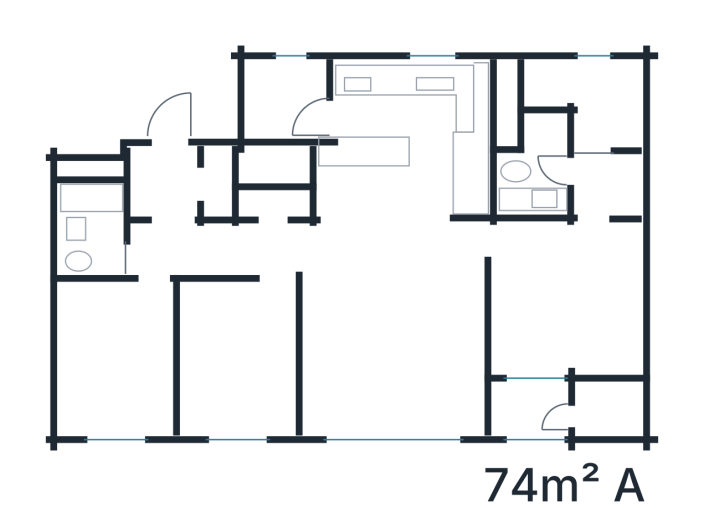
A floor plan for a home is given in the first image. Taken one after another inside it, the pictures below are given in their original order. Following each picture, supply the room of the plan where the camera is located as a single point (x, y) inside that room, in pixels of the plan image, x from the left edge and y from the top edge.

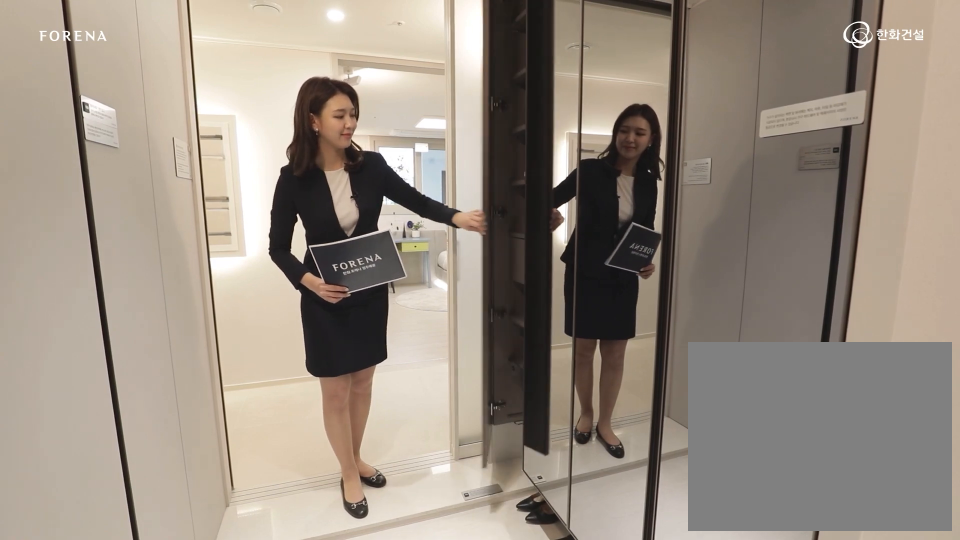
(172, 180)
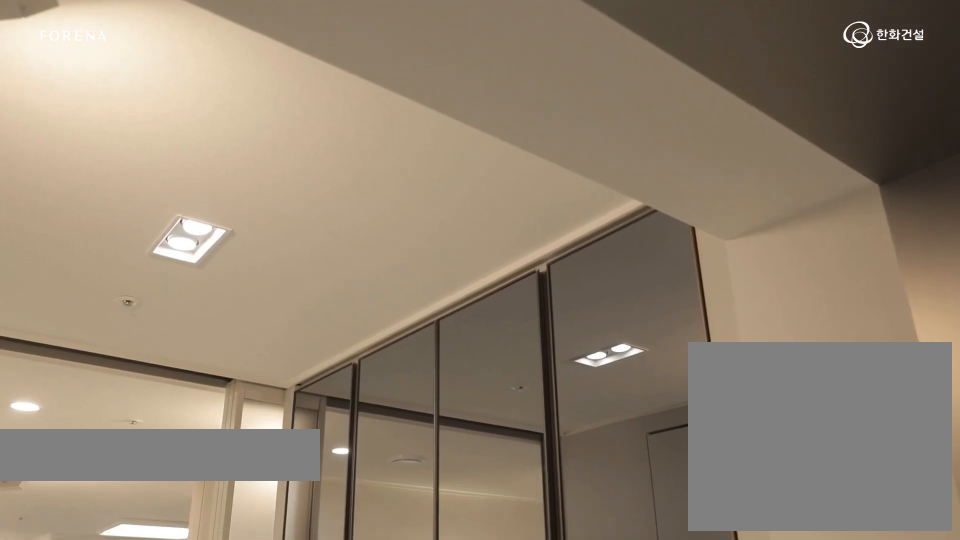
(172, 180)
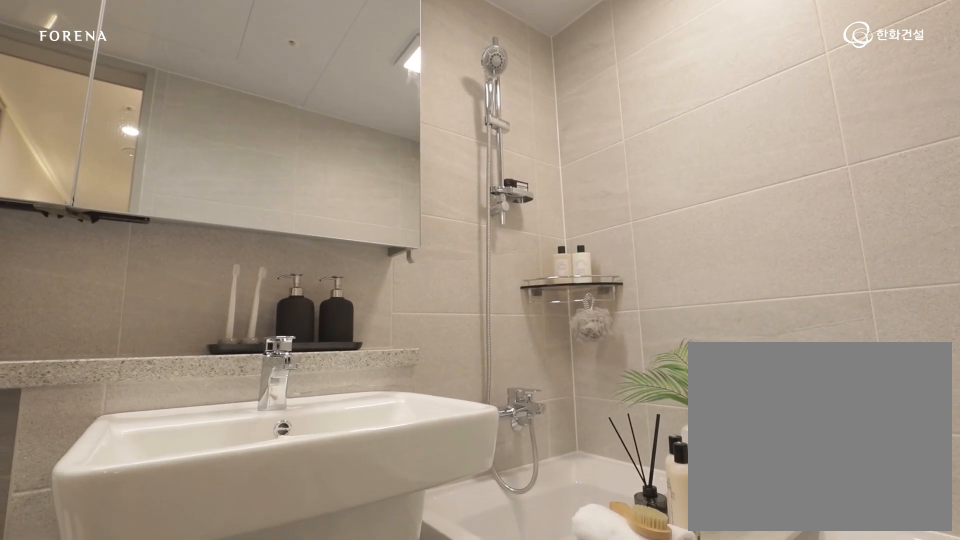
(118, 254)
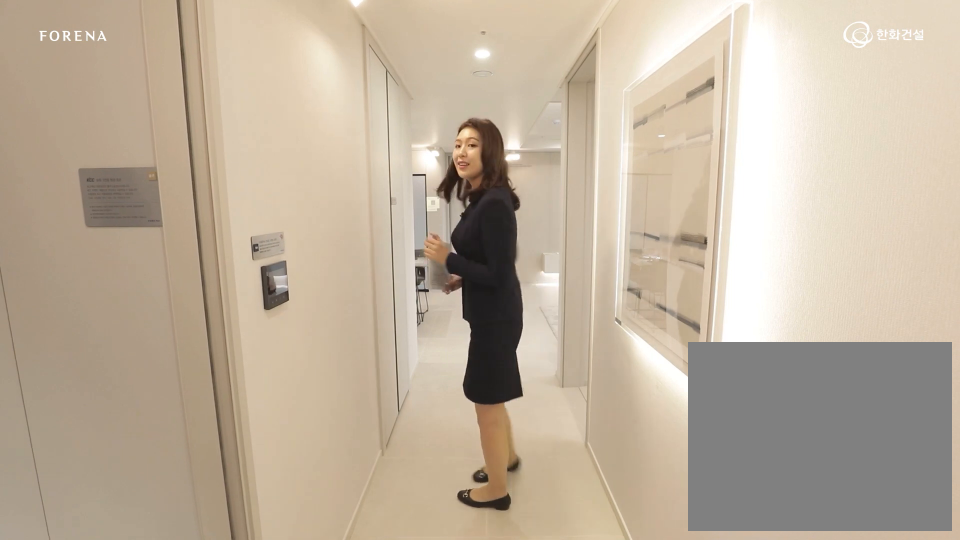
(250, 249)
